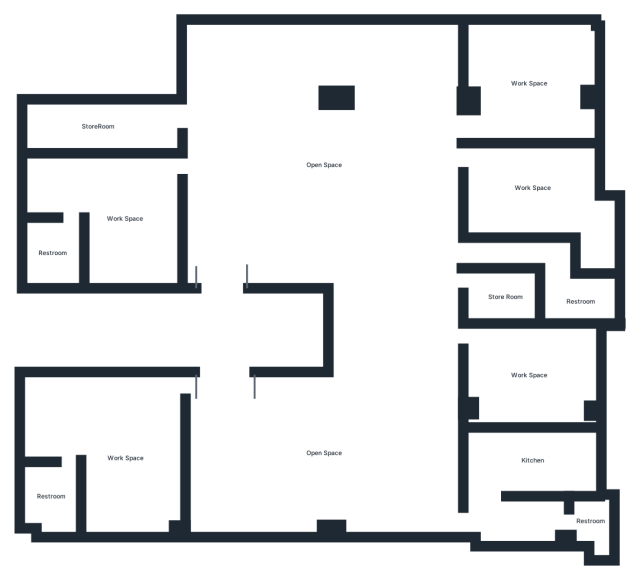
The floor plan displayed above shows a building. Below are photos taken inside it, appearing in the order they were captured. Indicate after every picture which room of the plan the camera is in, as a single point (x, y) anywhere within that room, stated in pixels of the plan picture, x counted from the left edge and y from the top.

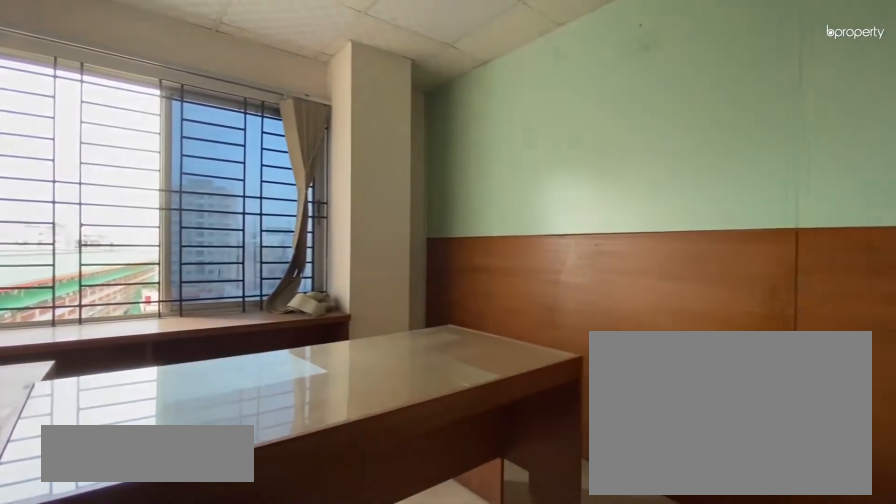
(527, 374)
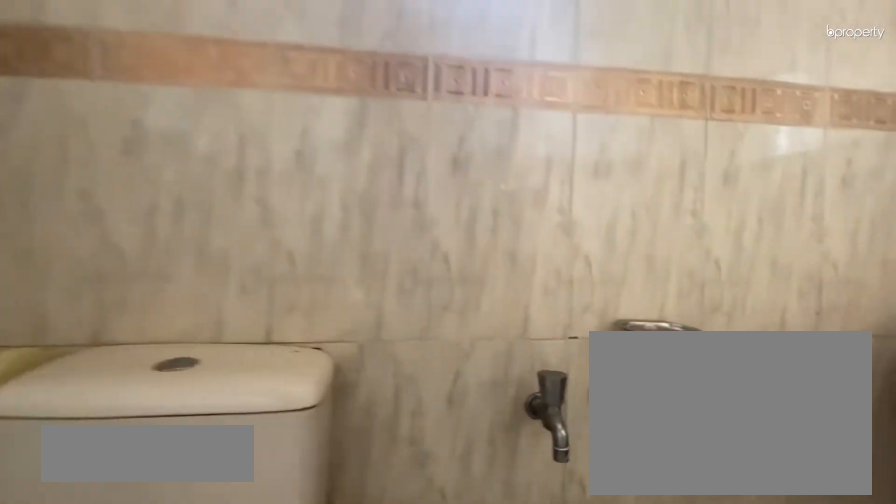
(590, 520)
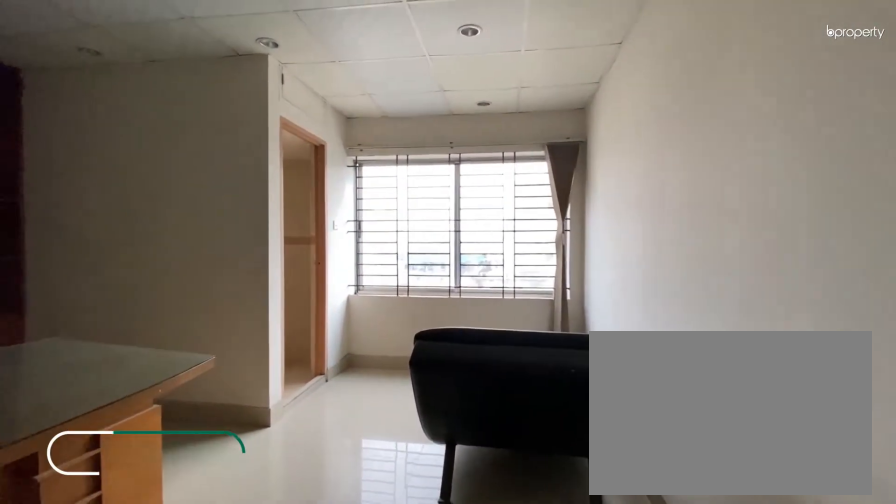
(123, 459)
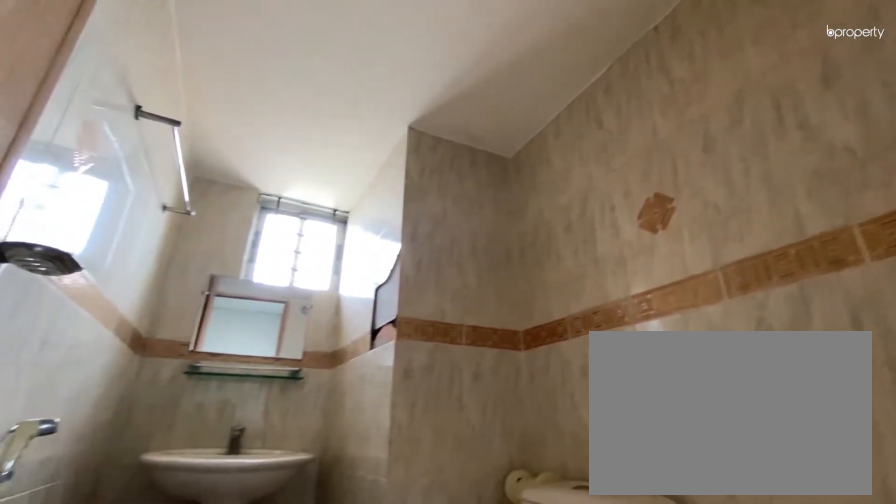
(51, 495)
